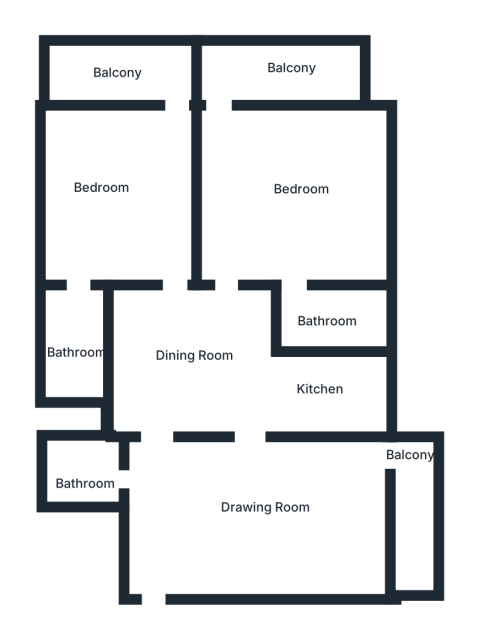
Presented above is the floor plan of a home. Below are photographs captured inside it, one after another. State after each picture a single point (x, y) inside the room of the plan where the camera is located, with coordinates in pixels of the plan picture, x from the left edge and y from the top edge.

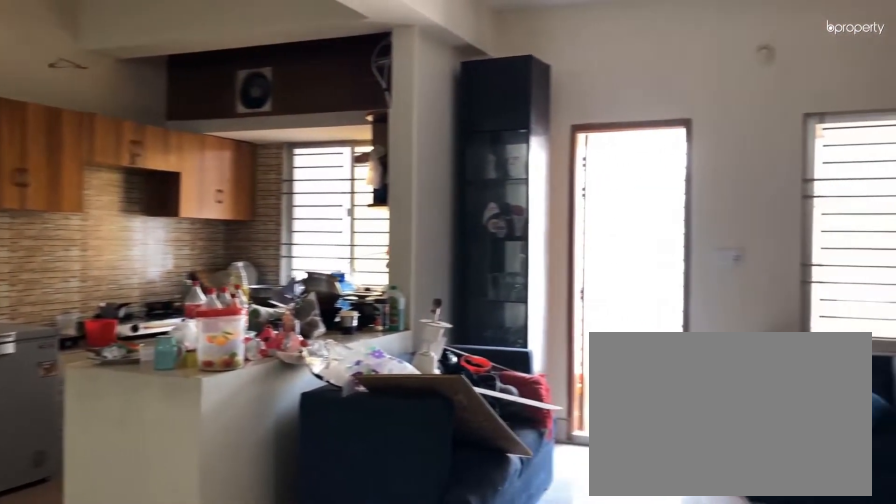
(253, 510)
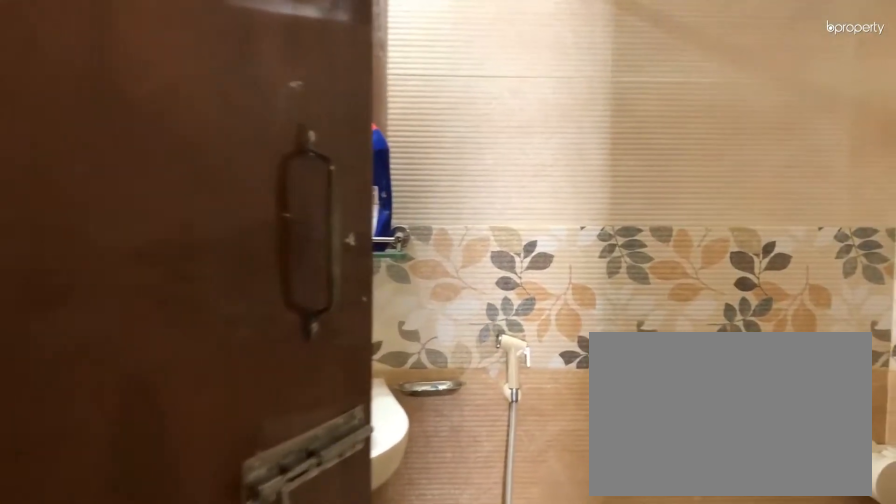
(86, 468)
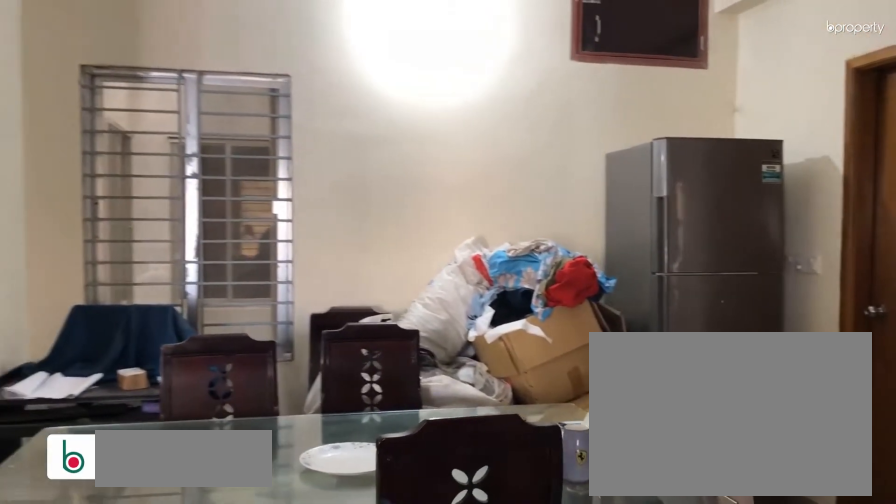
(199, 355)
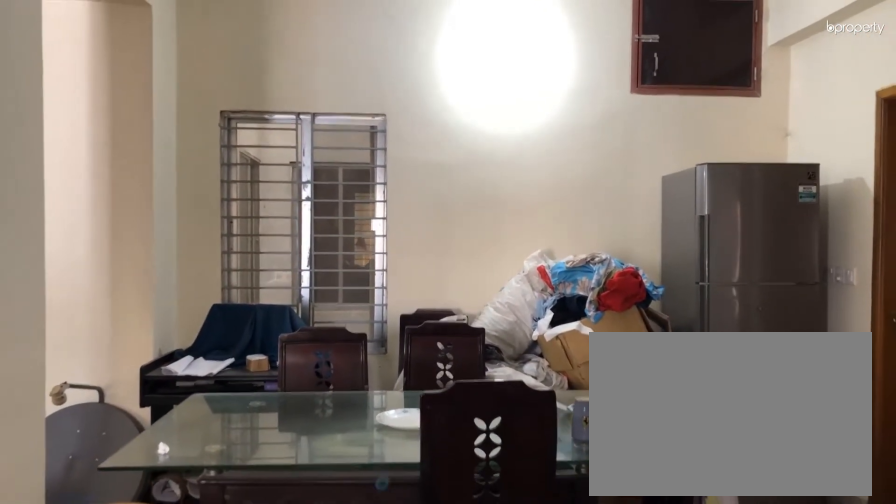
(199, 355)
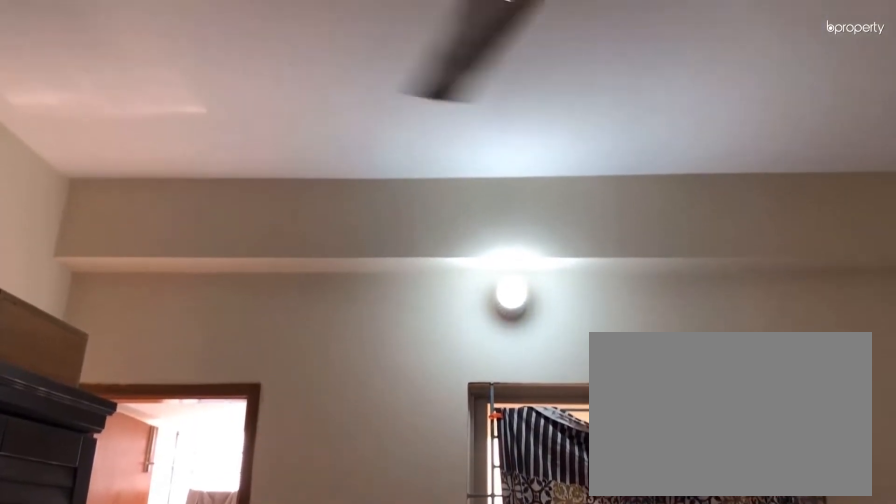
(297, 208)
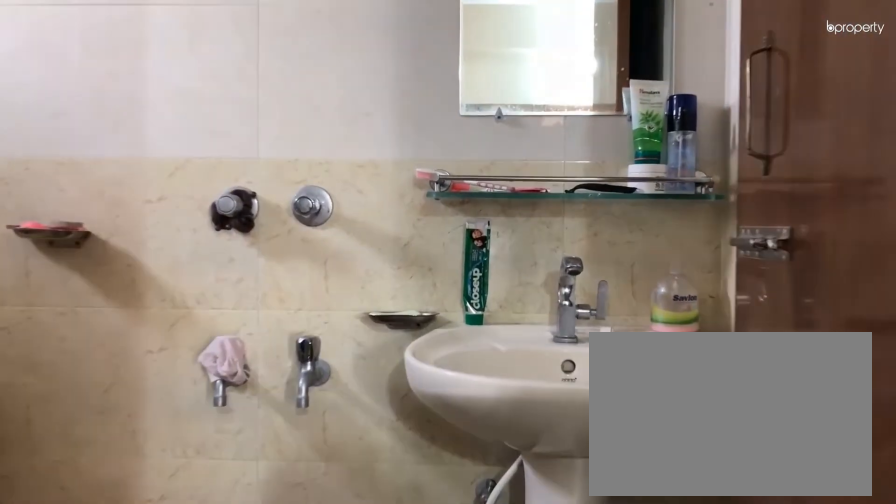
(334, 318)
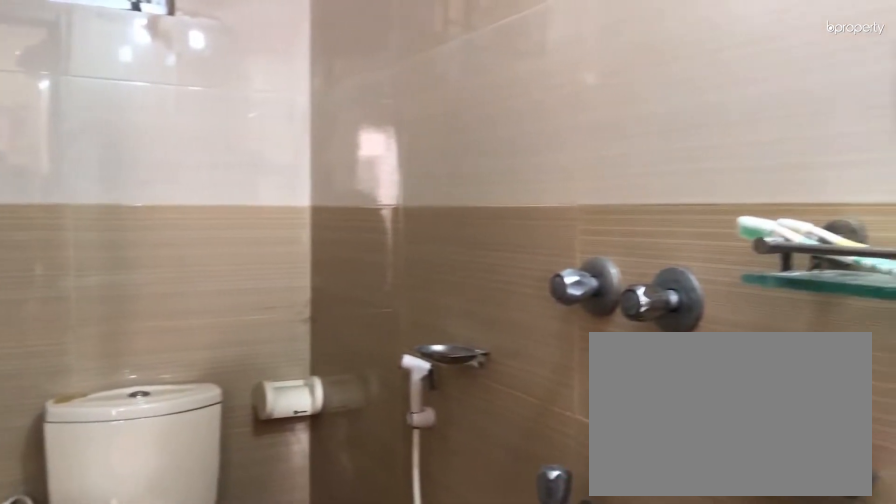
(75, 365)
